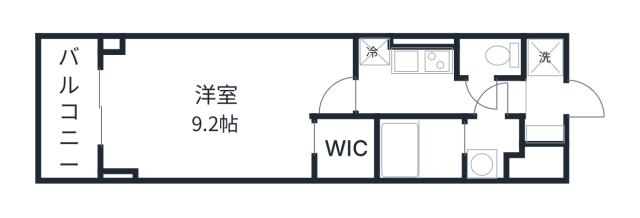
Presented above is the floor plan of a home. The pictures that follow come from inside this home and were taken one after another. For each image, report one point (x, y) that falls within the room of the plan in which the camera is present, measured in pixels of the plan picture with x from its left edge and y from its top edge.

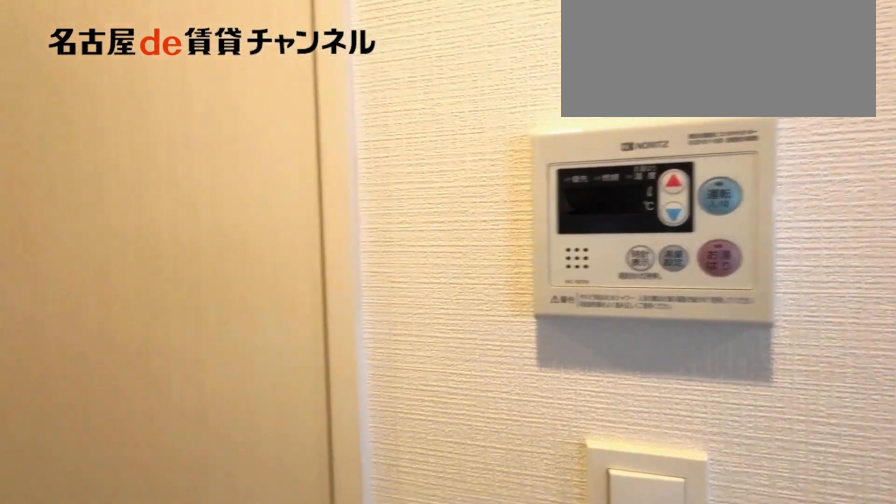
(436, 95)
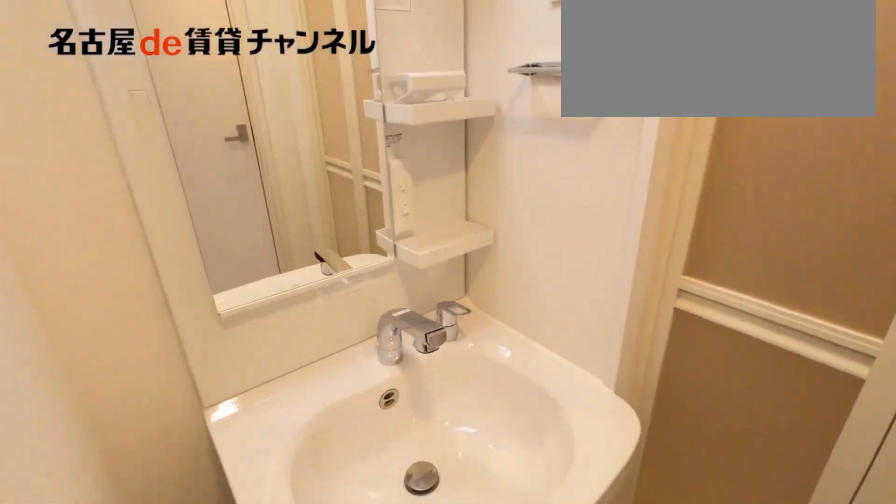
(491, 147)
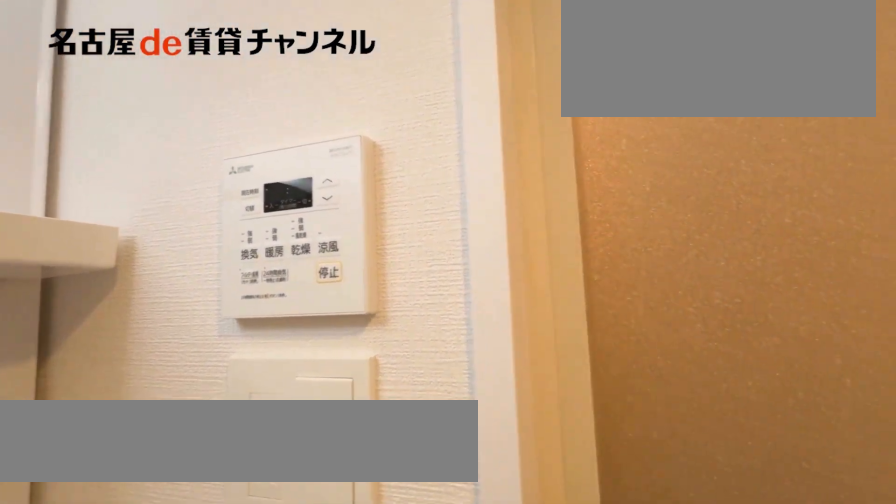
(491, 147)
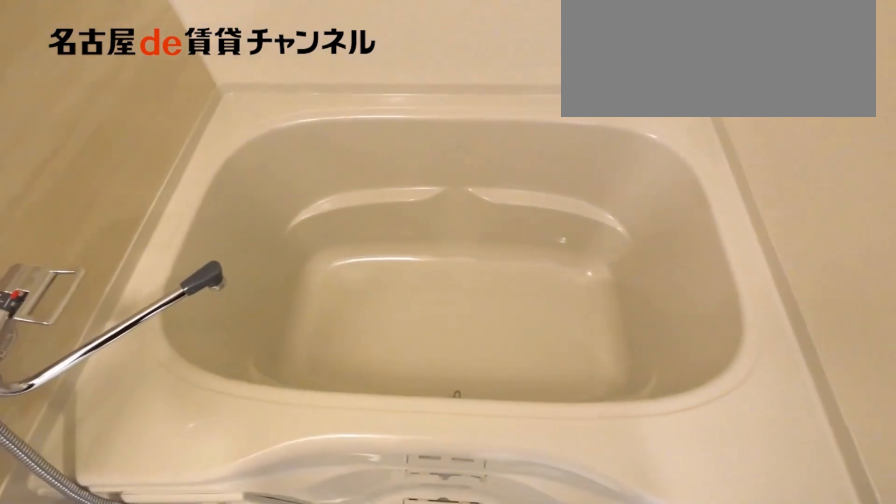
(420, 150)
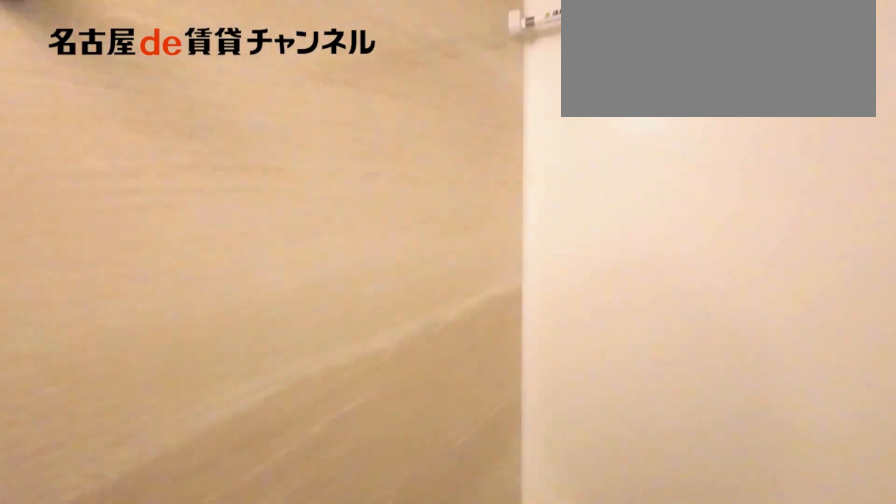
(420, 150)
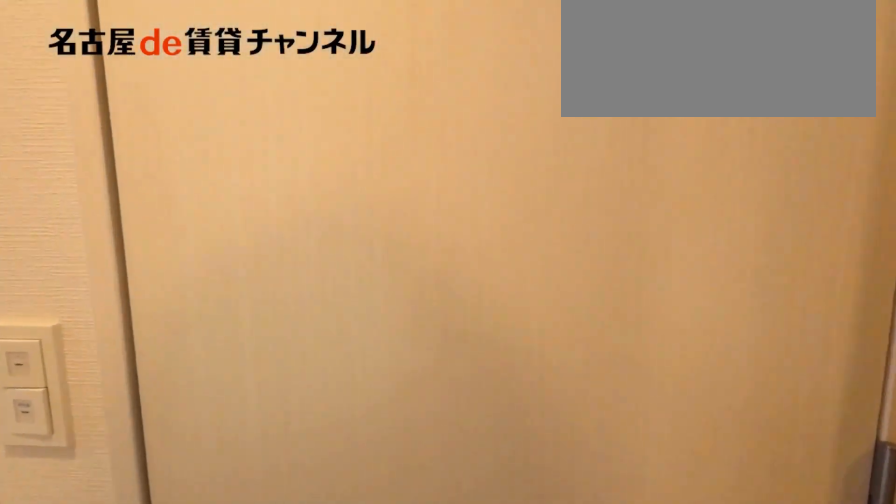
(437, 94)
